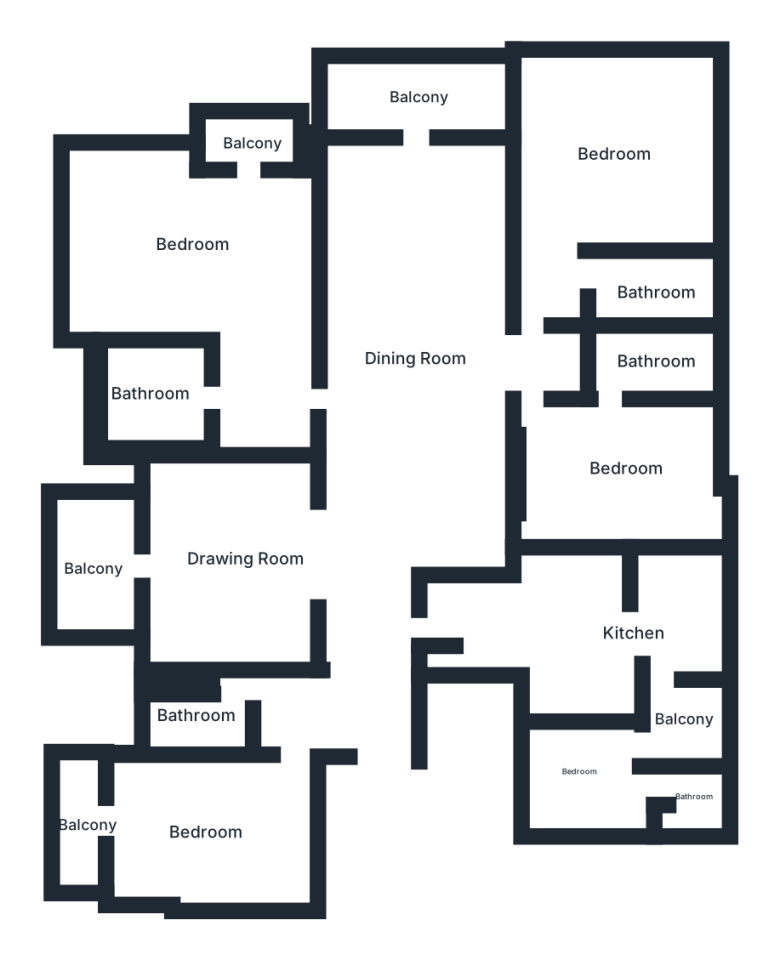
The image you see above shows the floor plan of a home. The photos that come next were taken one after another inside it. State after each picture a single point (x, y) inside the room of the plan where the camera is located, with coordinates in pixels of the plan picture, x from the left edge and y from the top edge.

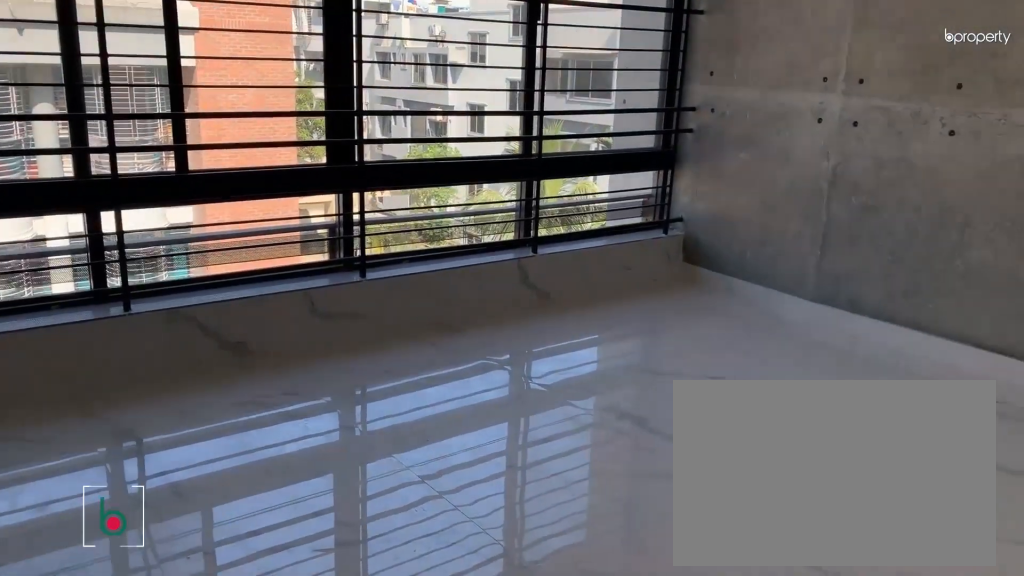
(614, 151)
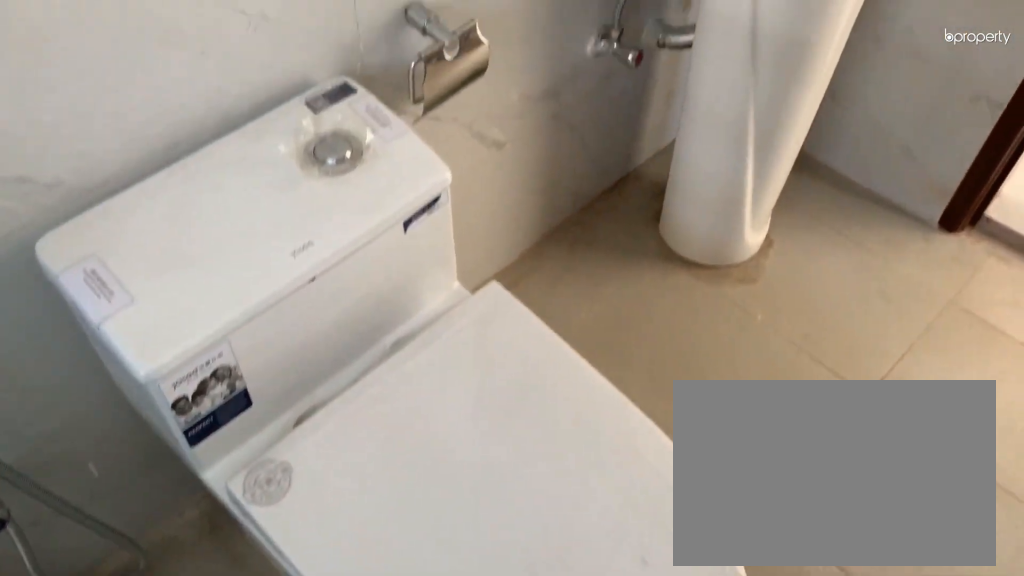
(653, 296)
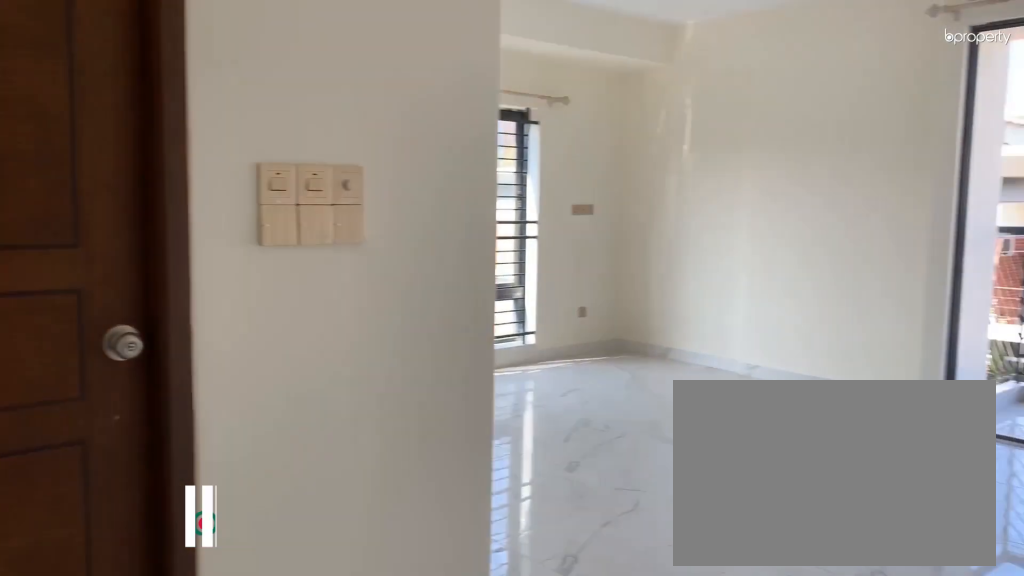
(196, 251)
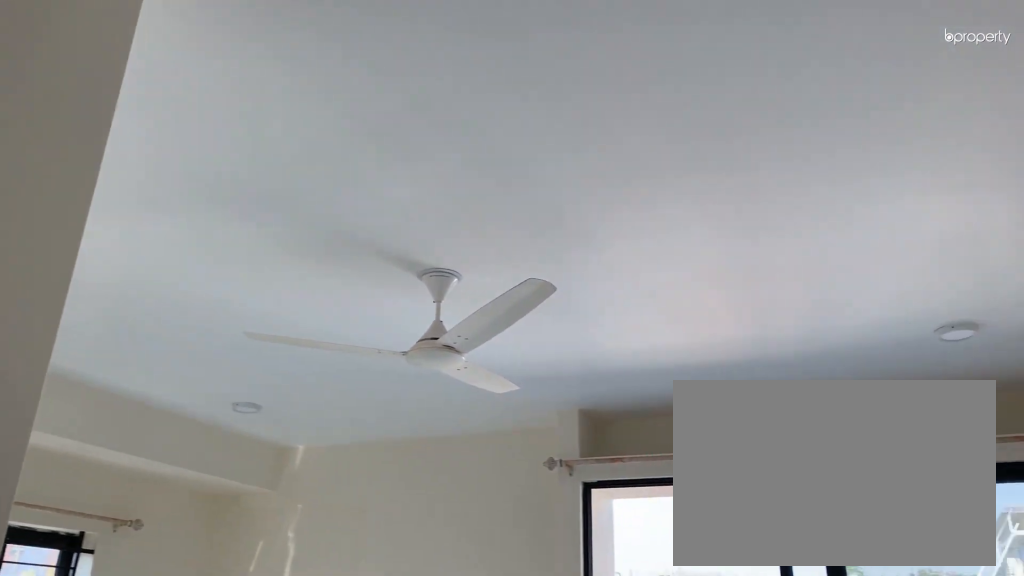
(196, 250)
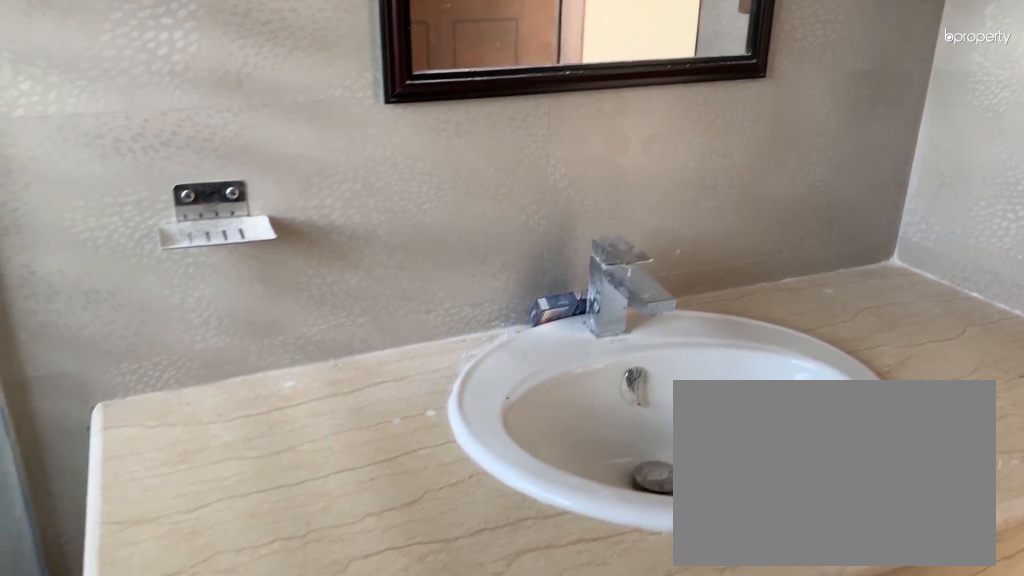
(150, 402)
